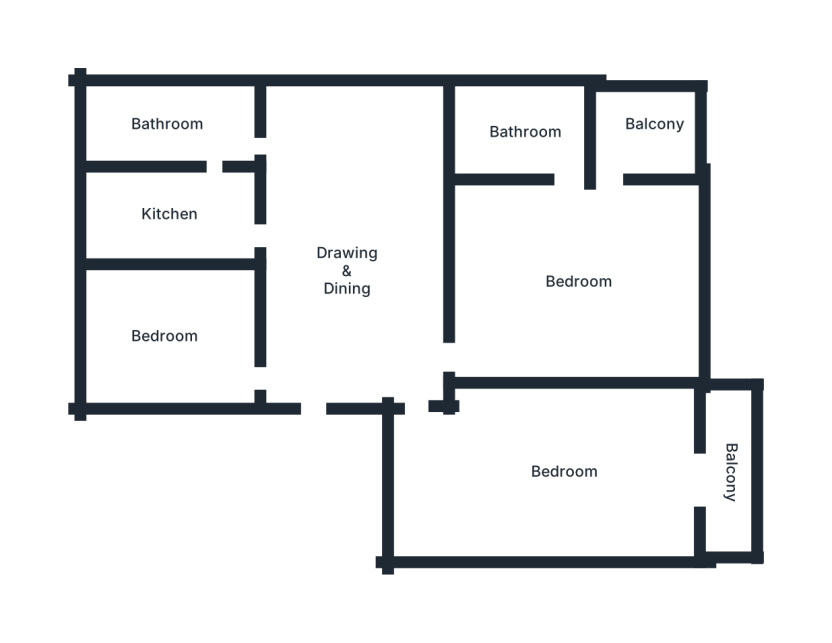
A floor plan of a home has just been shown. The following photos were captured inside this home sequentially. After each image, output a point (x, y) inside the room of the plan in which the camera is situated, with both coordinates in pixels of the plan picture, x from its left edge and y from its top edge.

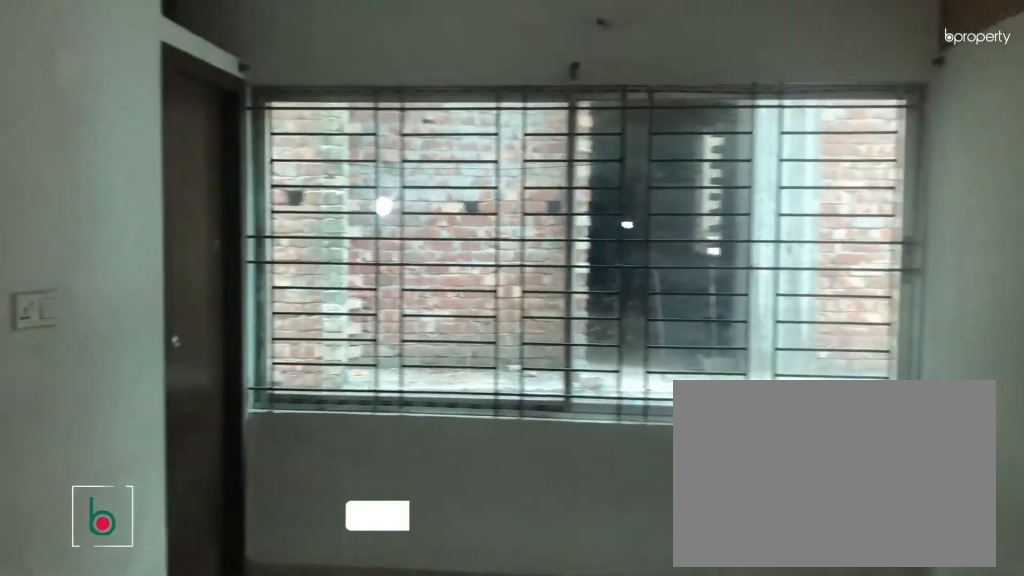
(354, 271)
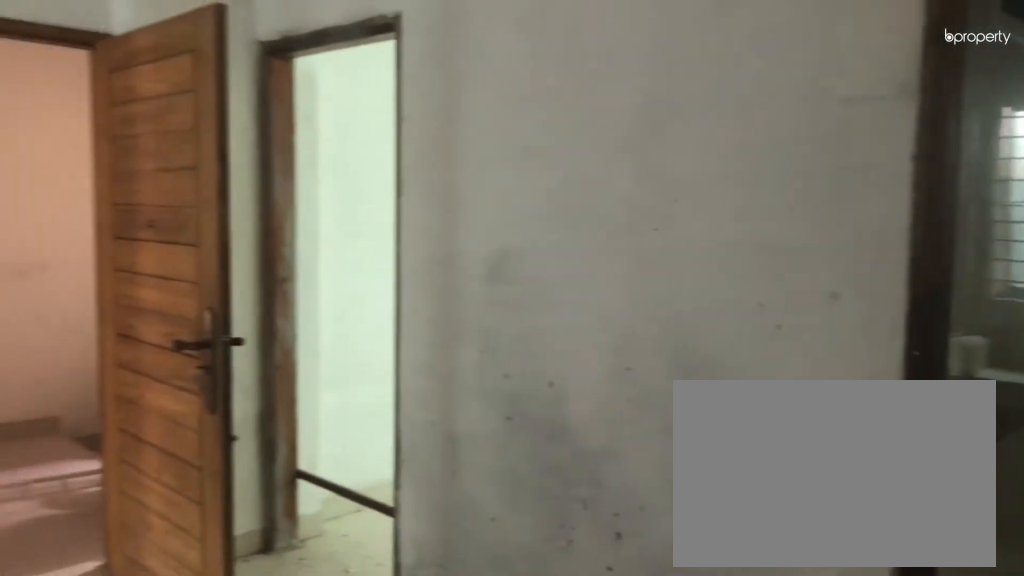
(354, 271)
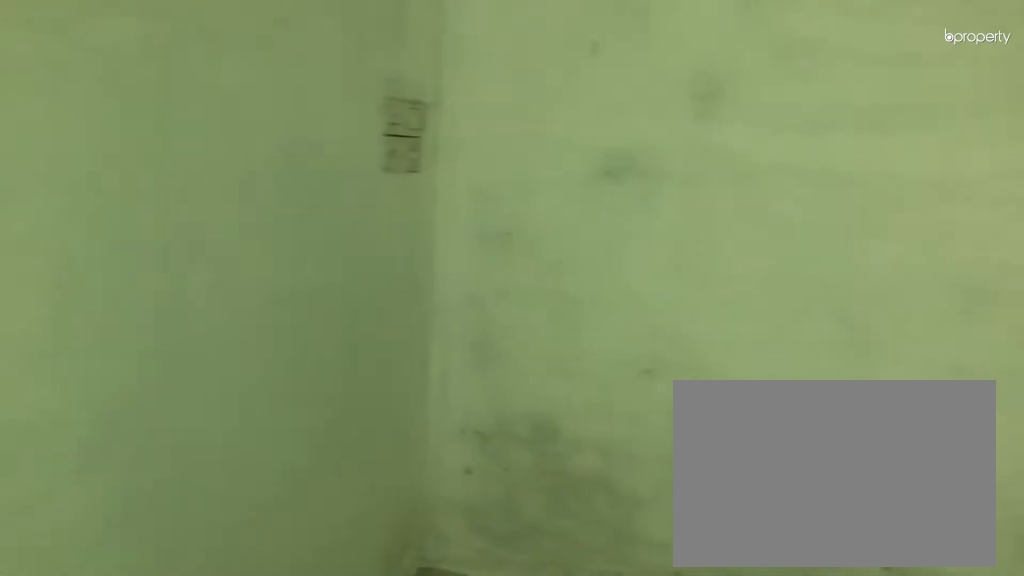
(164, 337)
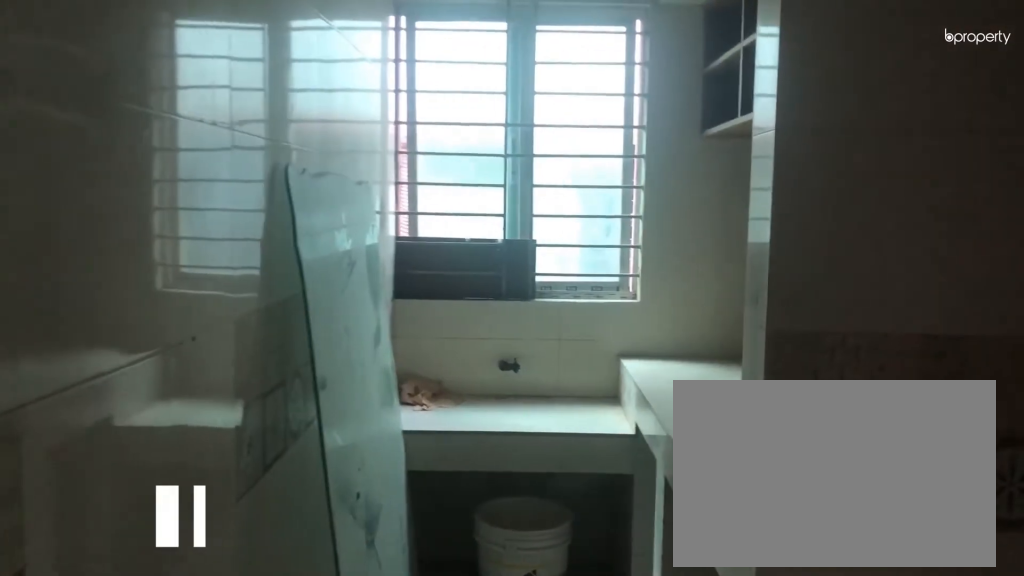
(178, 209)
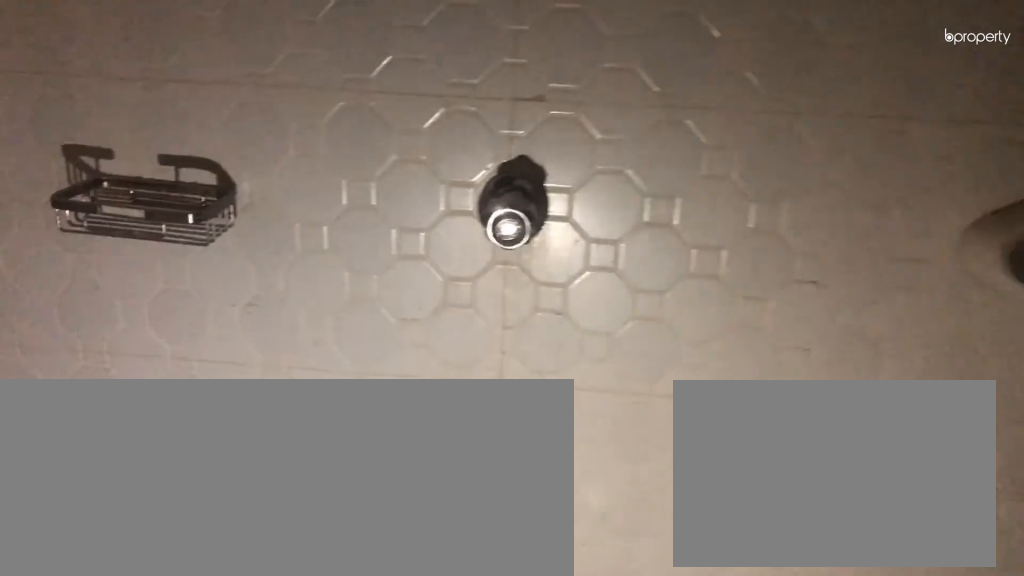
(169, 124)
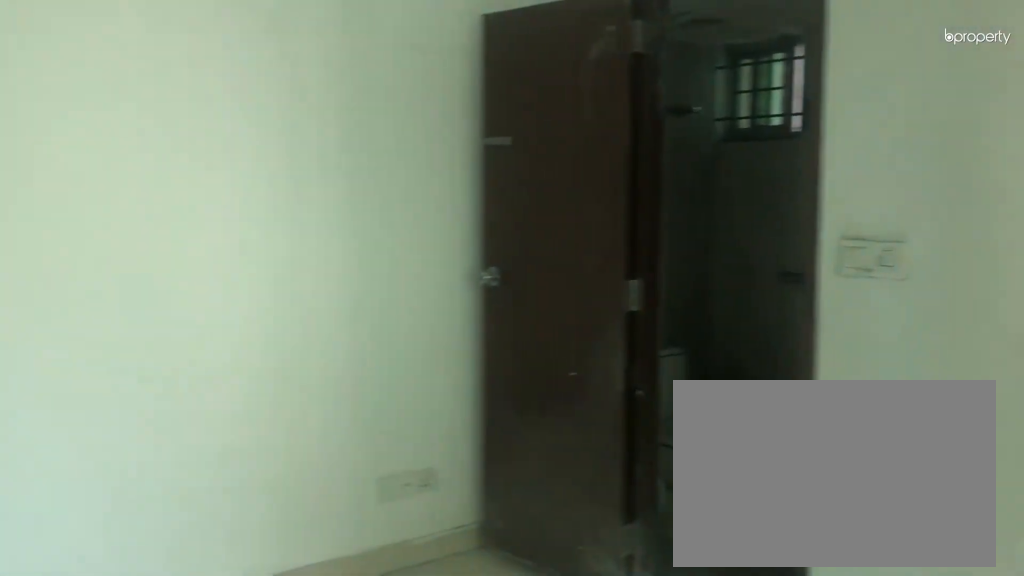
(582, 279)
